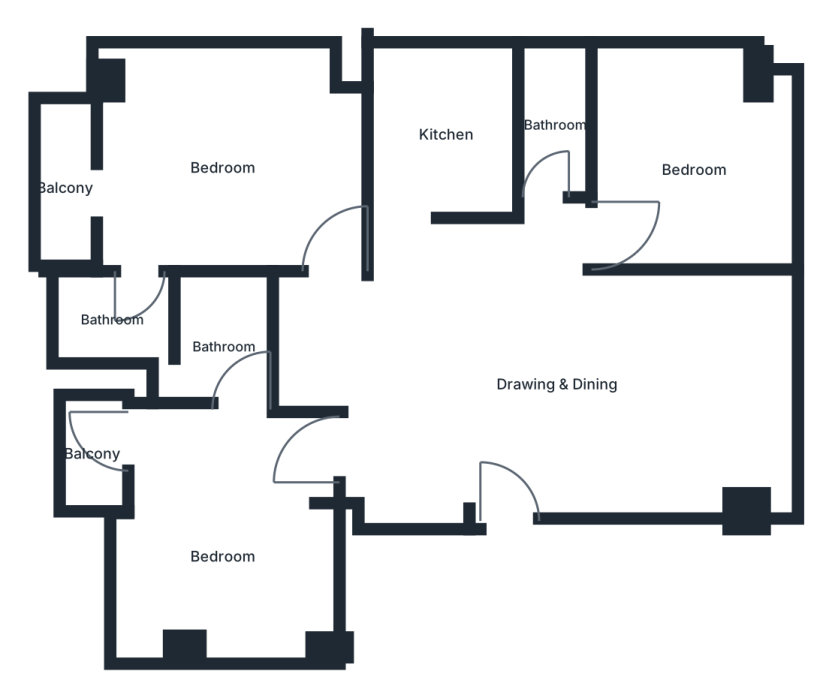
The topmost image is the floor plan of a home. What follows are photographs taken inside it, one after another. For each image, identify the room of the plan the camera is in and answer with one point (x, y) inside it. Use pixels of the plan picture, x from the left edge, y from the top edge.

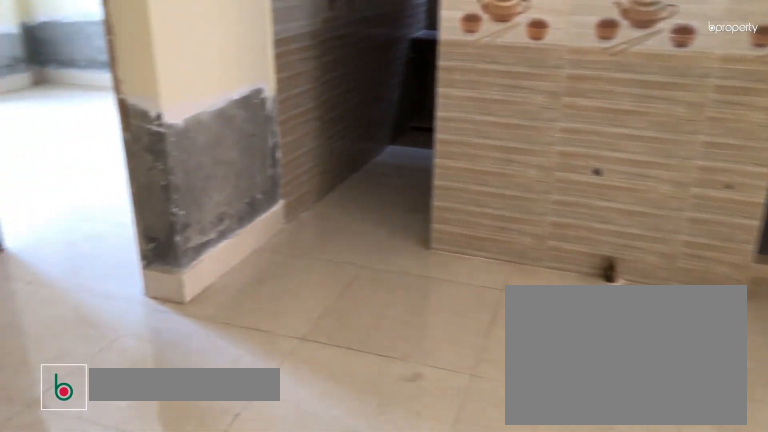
(553, 383)
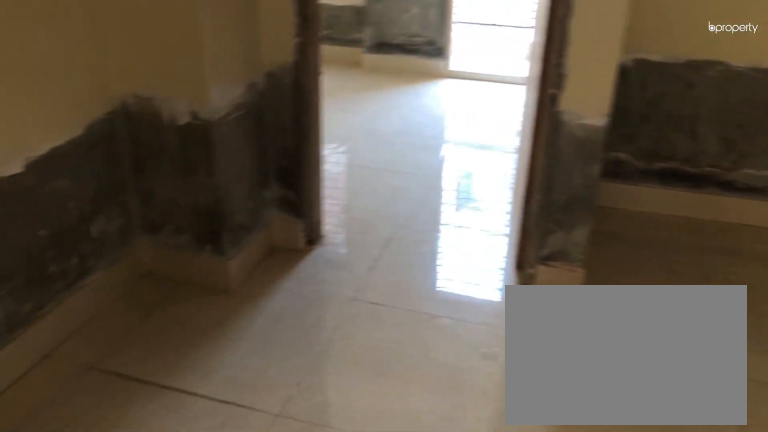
(553, 383)
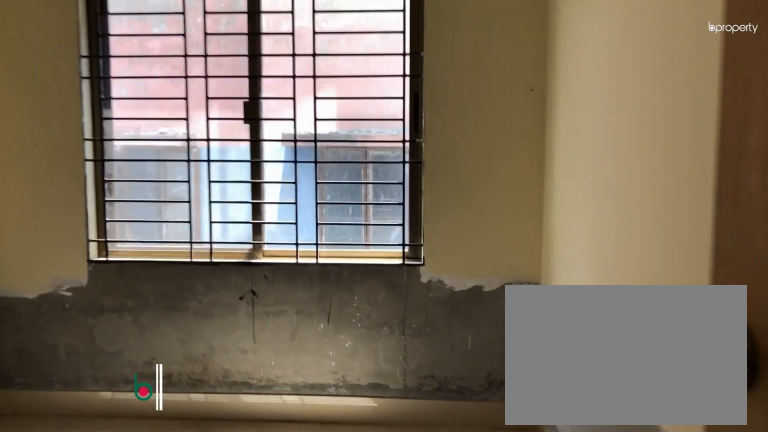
(696, 169)
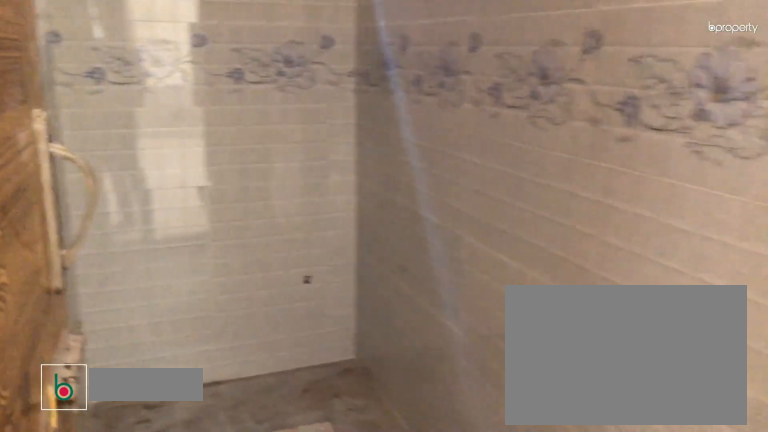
(557, 124)
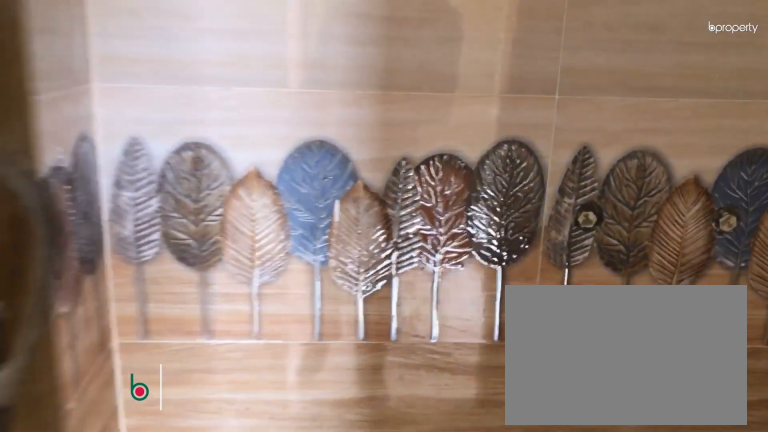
(113, 320)
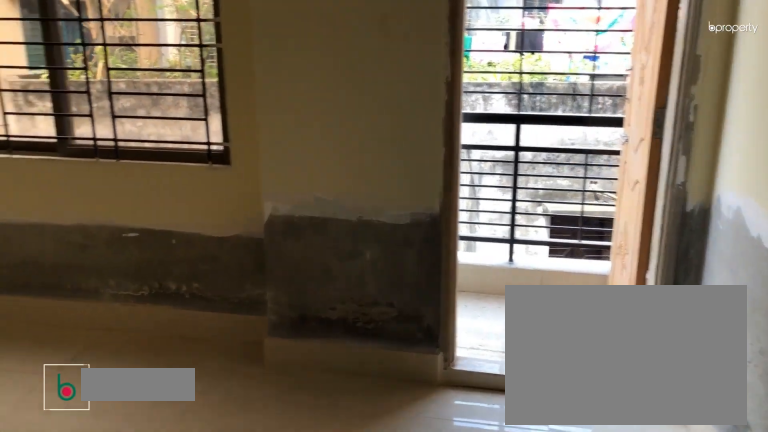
(222, 557)
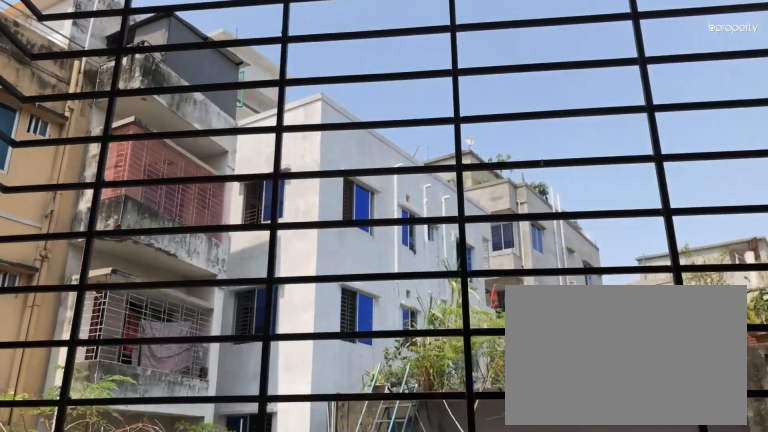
(95, 453)
